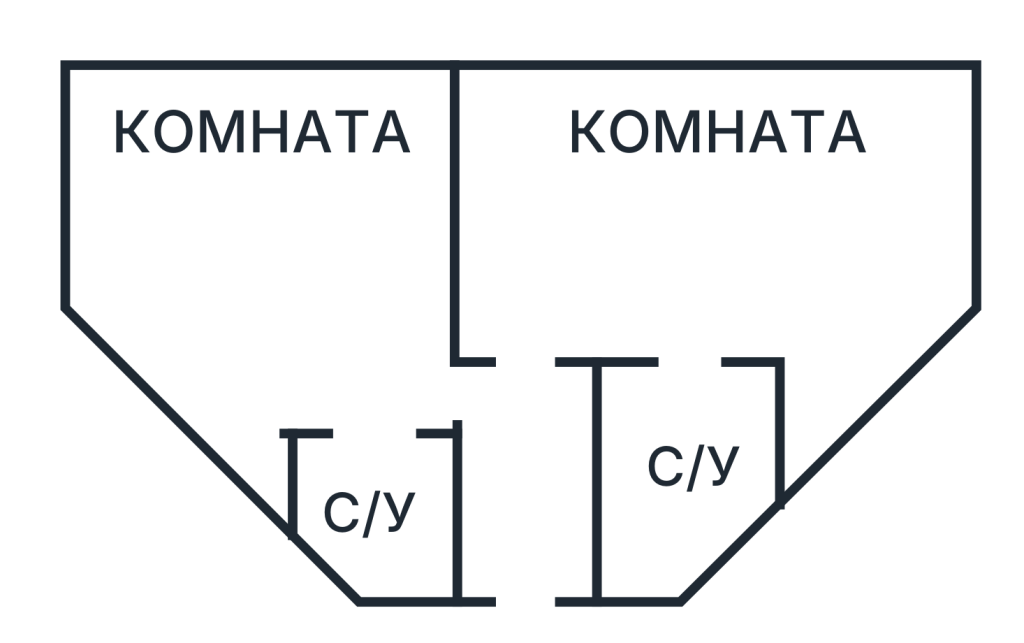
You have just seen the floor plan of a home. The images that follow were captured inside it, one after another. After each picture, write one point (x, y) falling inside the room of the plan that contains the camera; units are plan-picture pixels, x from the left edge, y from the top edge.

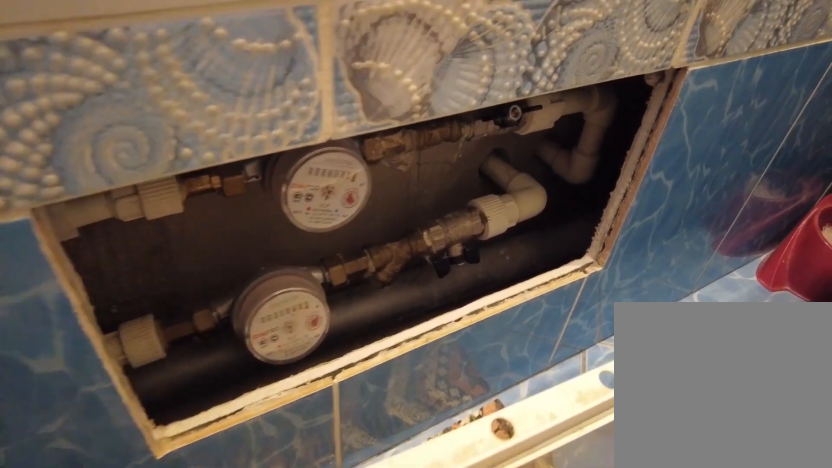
(395, 490)
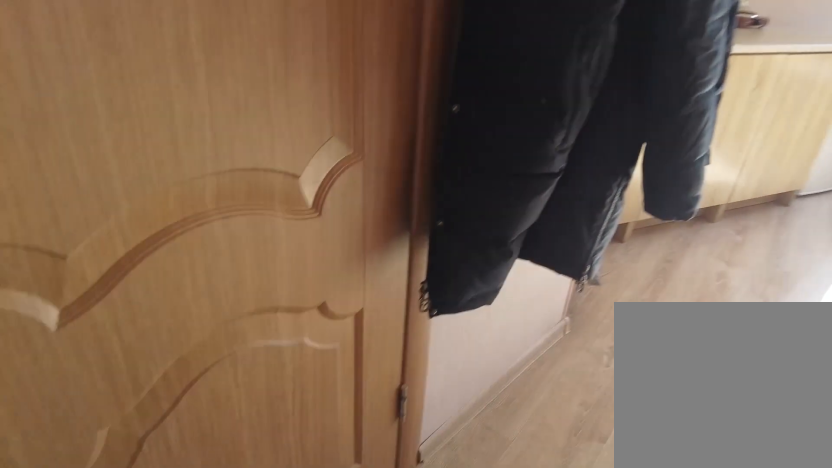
(345, 377)
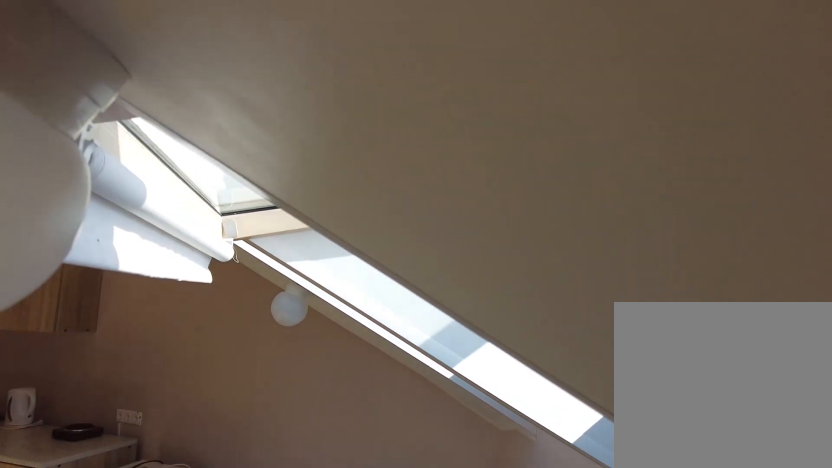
(379, 168)
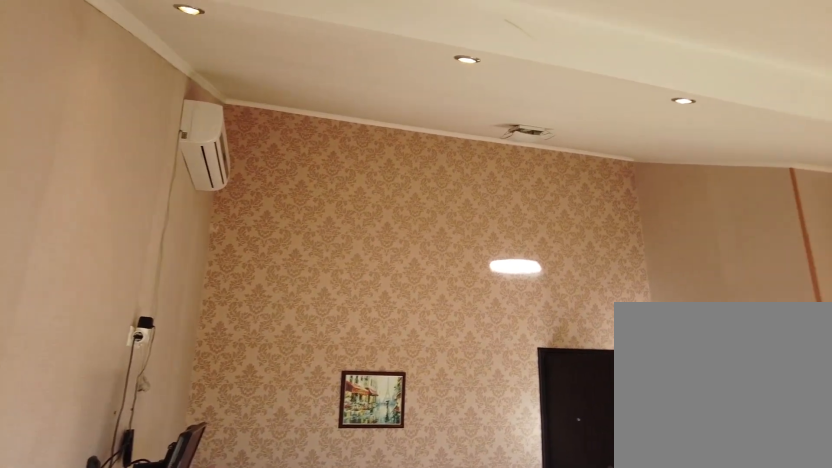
(379, 168)
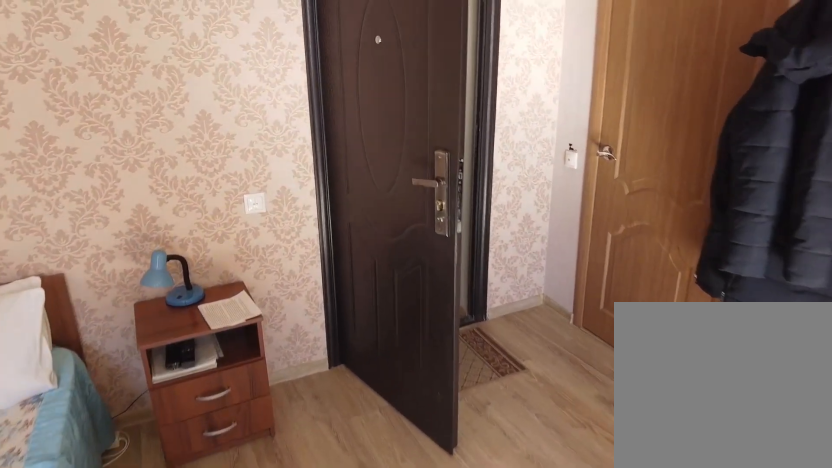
(405, 312)
